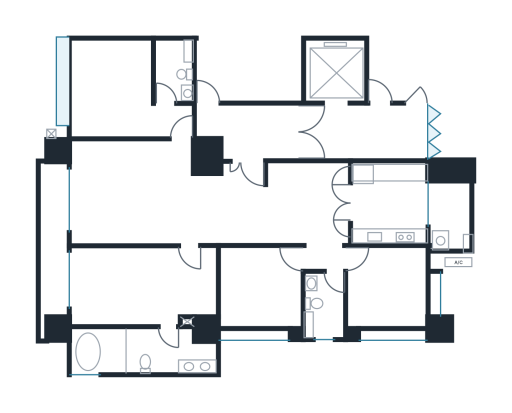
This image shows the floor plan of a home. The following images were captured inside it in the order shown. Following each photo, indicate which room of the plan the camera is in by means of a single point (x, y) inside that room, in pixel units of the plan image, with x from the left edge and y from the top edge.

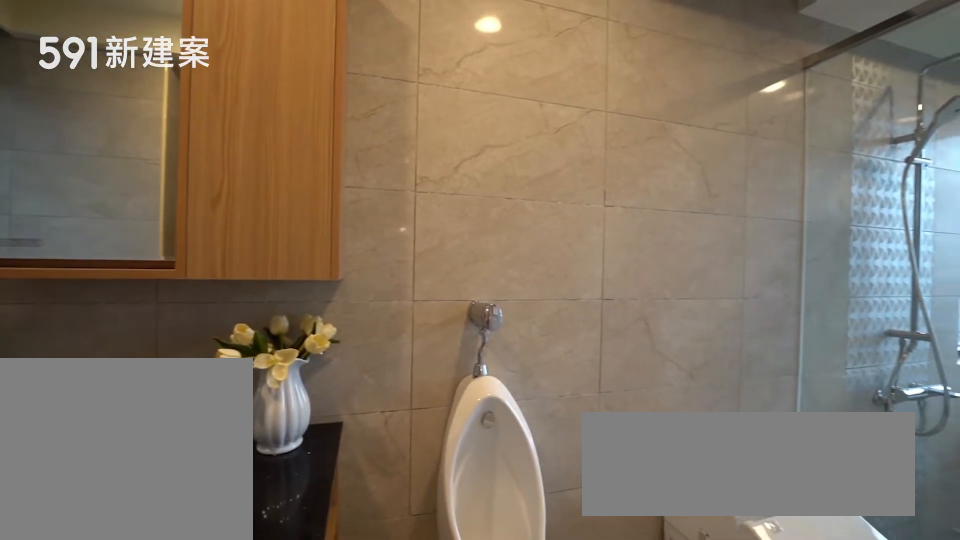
(137, 353)
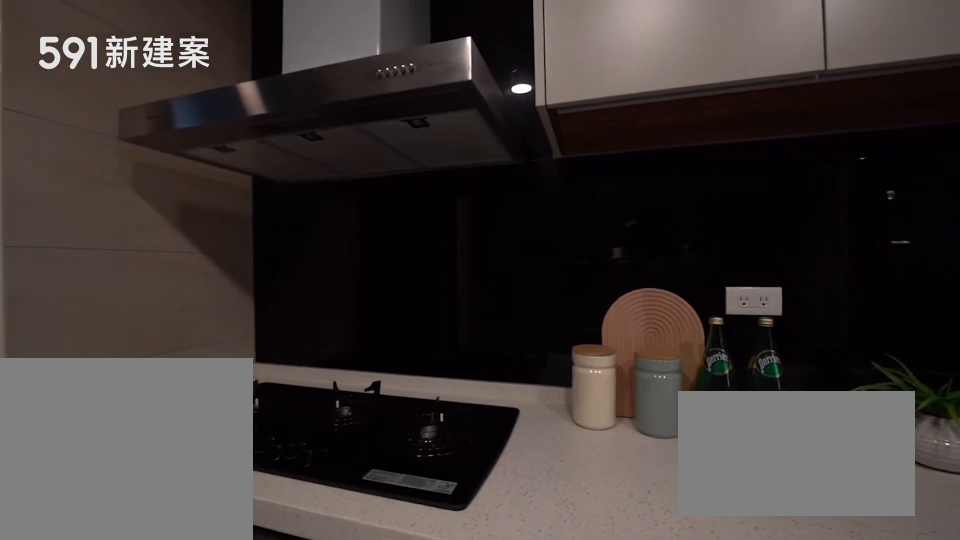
(389, 204)
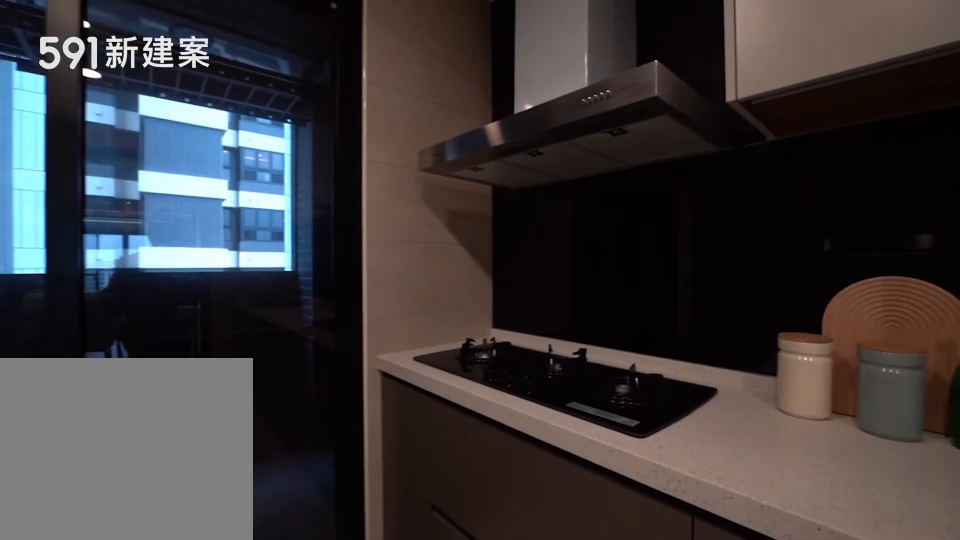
(389, 204)
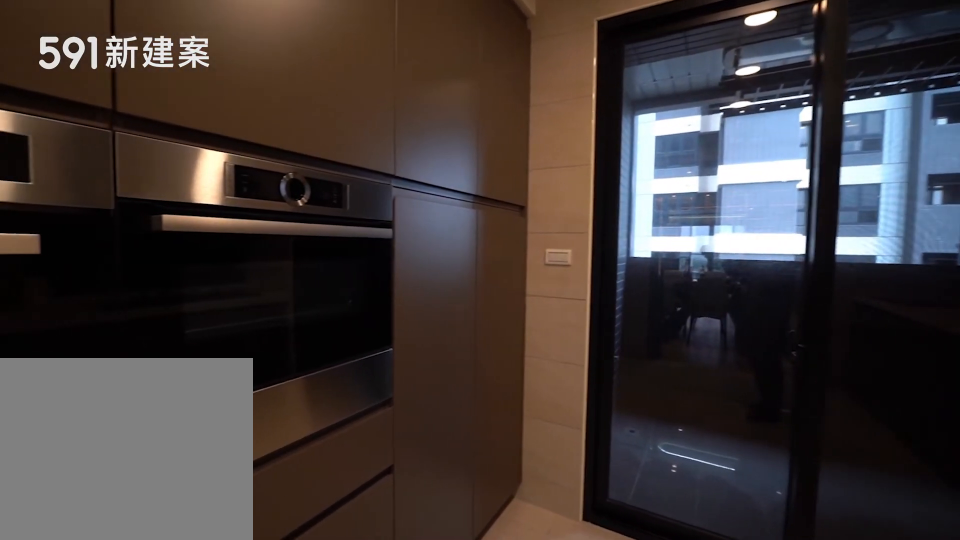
(389, 204)
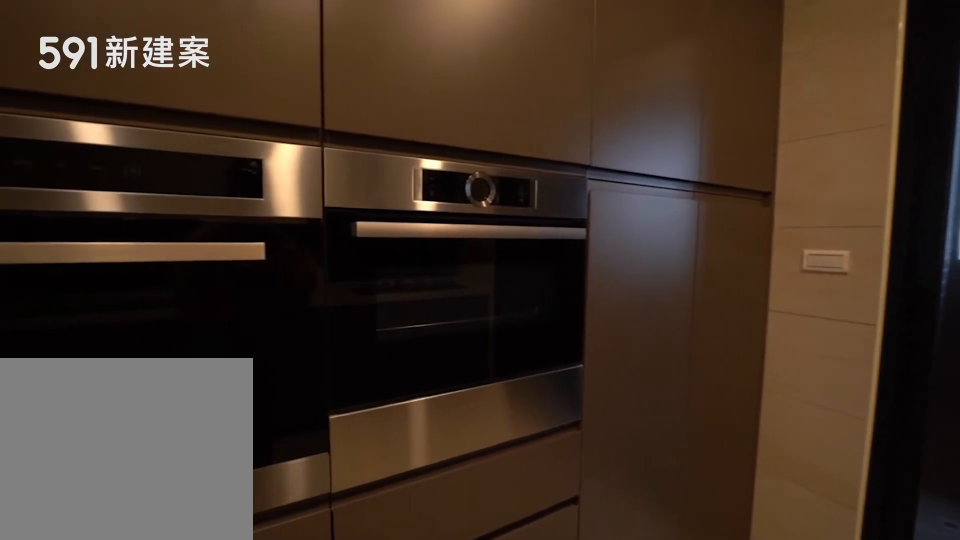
(389, 204)
